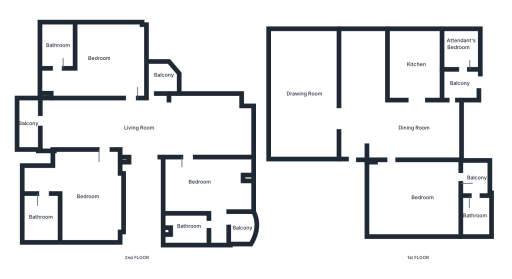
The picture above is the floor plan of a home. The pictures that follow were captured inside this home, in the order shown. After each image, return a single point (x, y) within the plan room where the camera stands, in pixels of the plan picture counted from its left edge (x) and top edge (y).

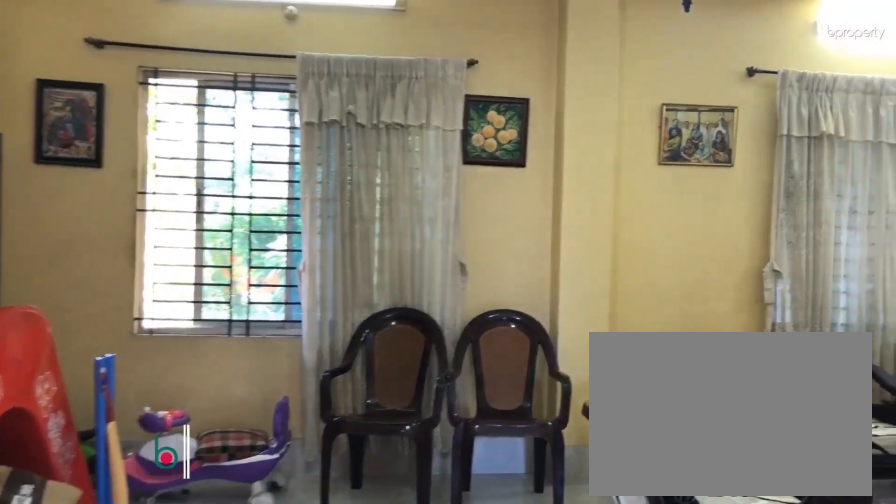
(321, 104)
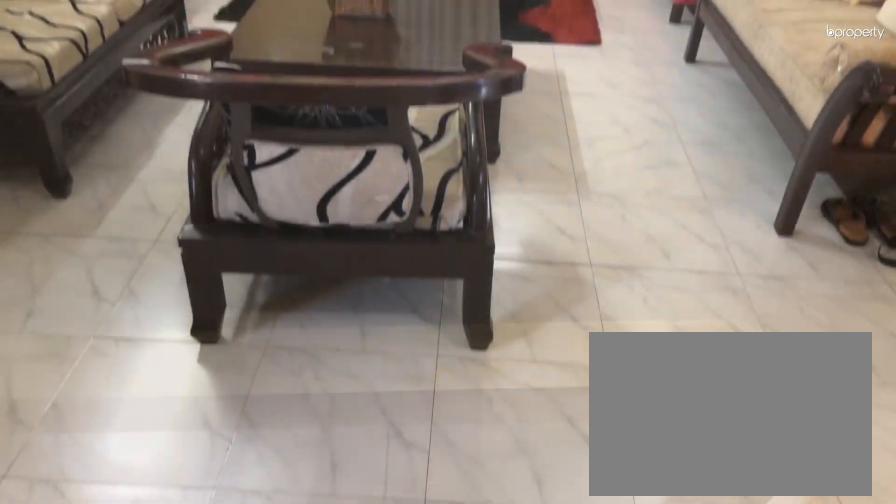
(300, 92)
